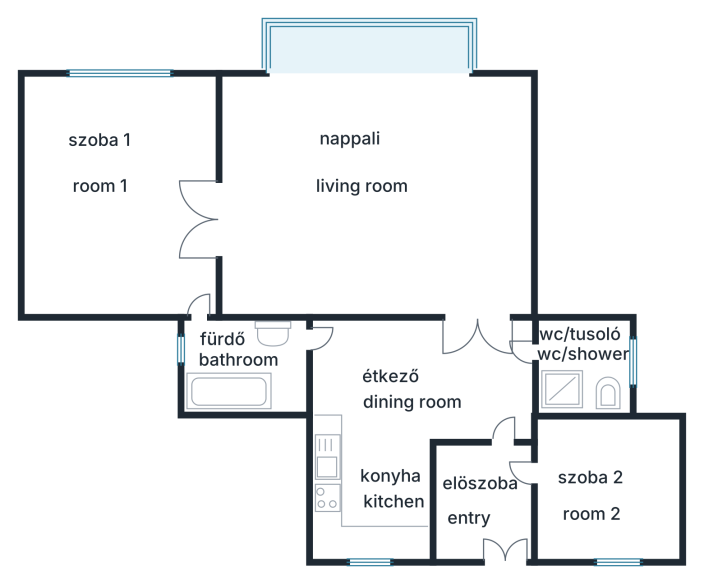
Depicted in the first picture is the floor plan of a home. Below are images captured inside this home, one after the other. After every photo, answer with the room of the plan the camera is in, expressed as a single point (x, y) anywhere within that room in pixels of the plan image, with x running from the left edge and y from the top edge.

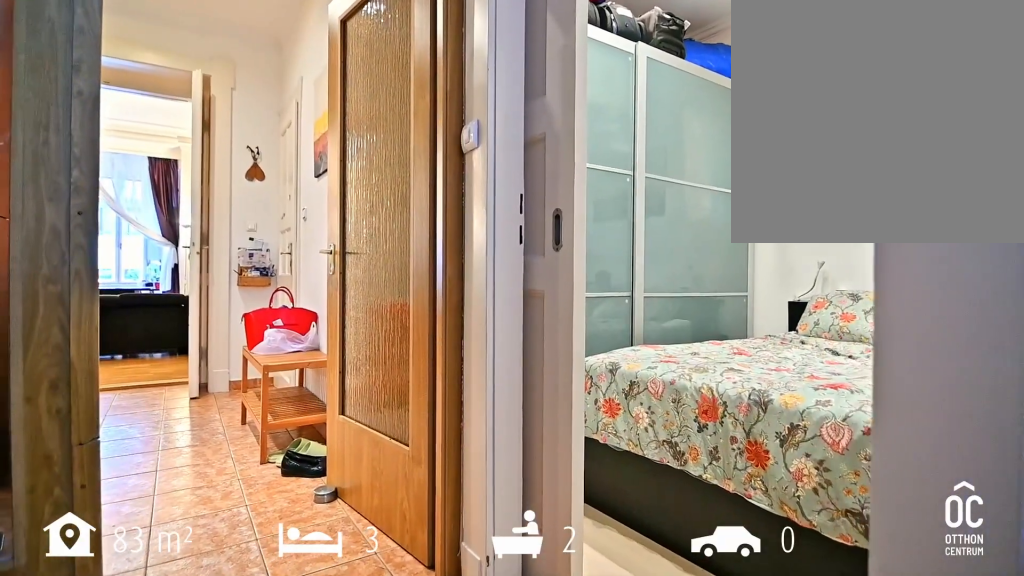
(480, 503)
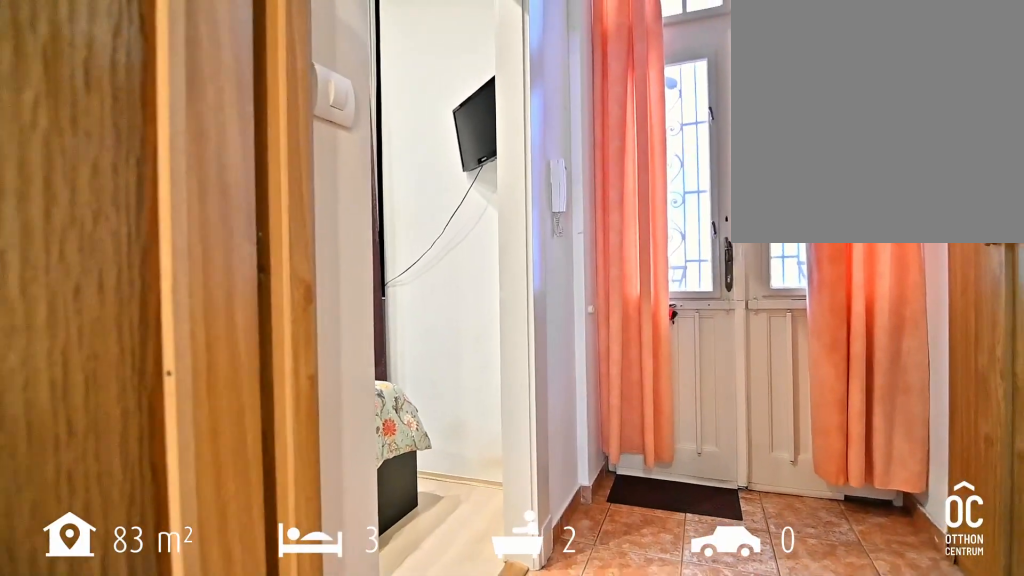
(480, 502)
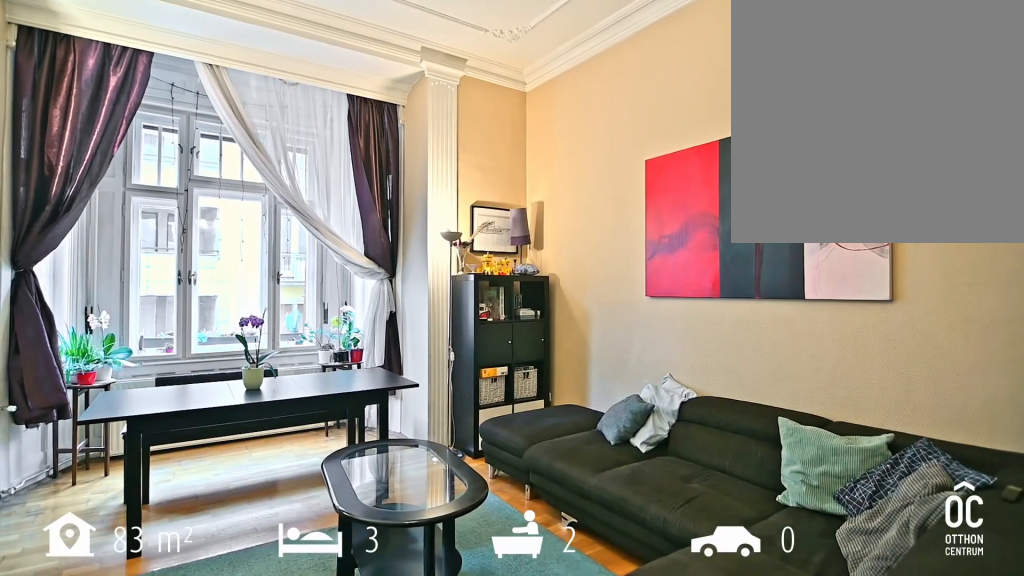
(367, 195)
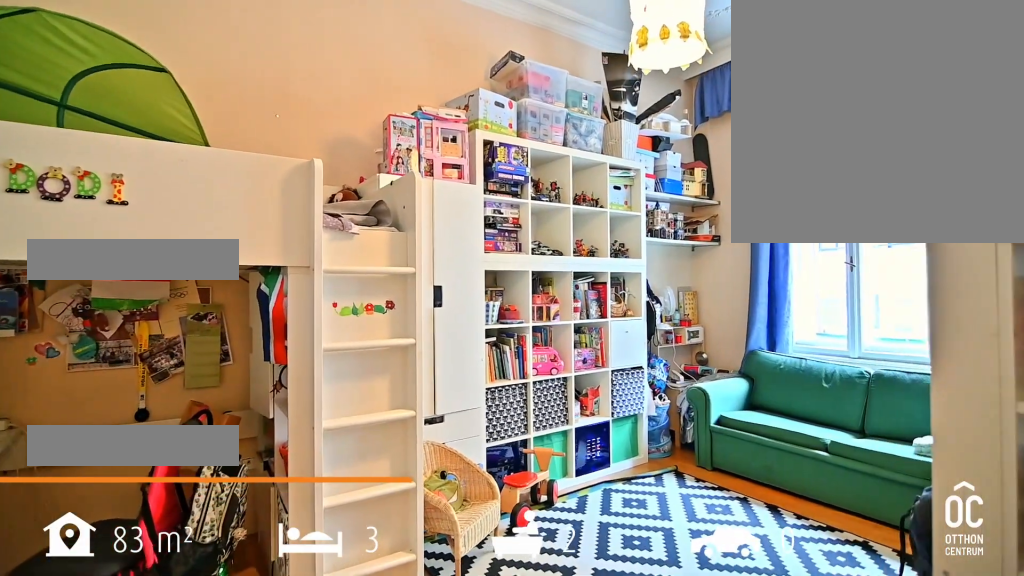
(117, 200)
